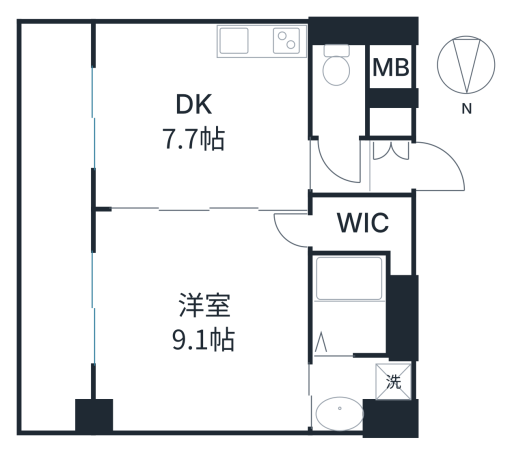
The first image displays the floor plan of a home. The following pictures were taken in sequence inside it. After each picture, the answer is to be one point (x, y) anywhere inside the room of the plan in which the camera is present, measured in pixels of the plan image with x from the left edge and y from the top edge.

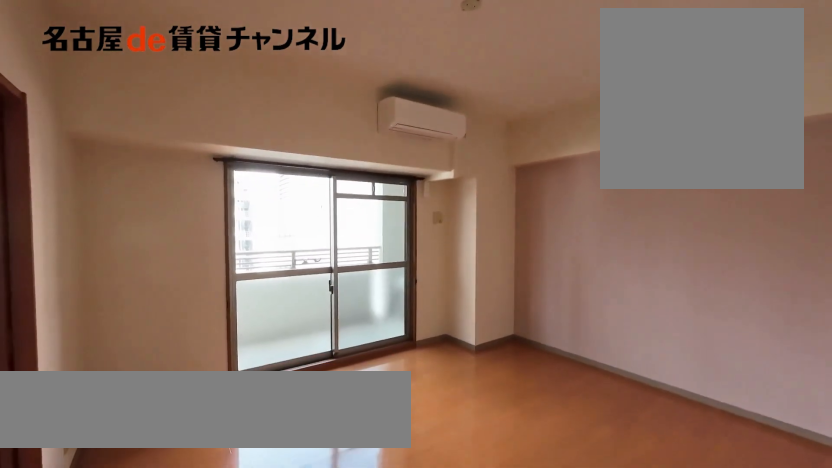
(199, 322)
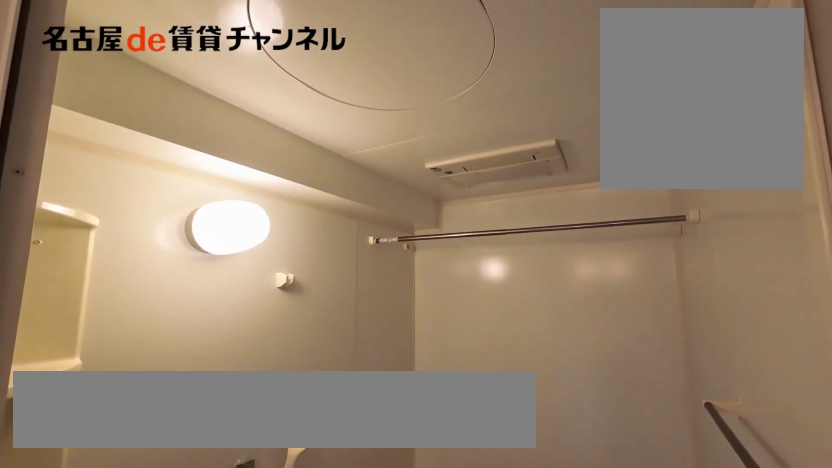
(350, 304)
